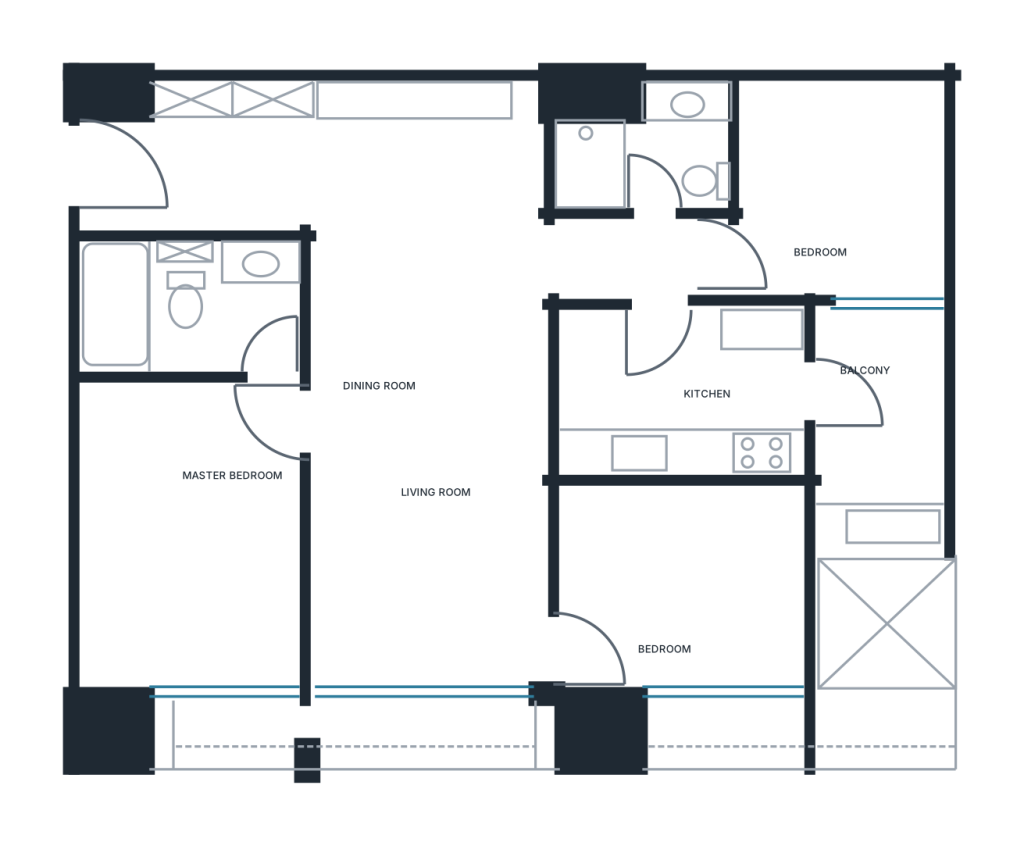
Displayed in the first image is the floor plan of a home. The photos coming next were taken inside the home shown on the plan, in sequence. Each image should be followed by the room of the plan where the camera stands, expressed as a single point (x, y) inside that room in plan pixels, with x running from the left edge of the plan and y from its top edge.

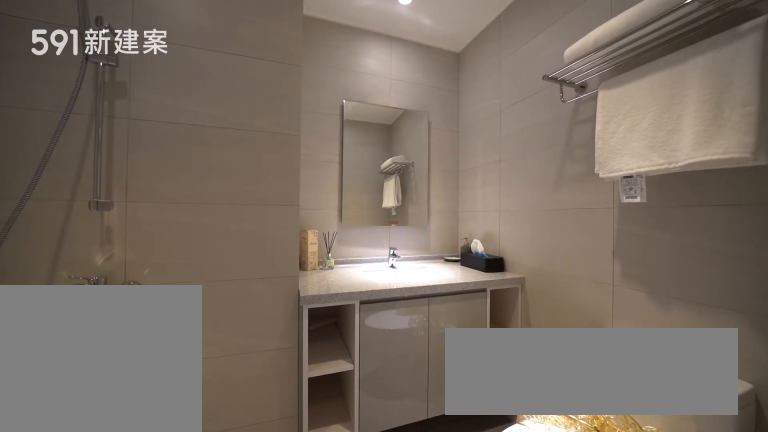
(646, 142)
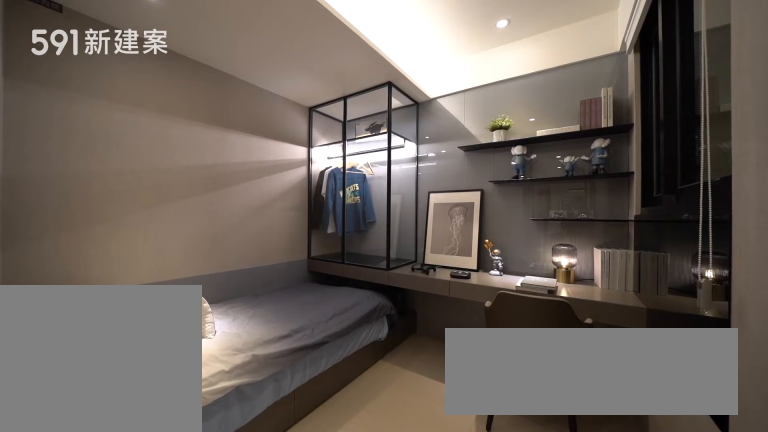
(835, 192)
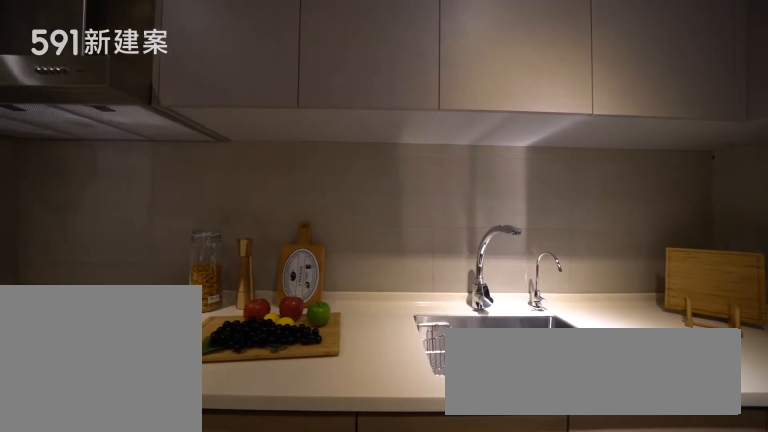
(685, 389)
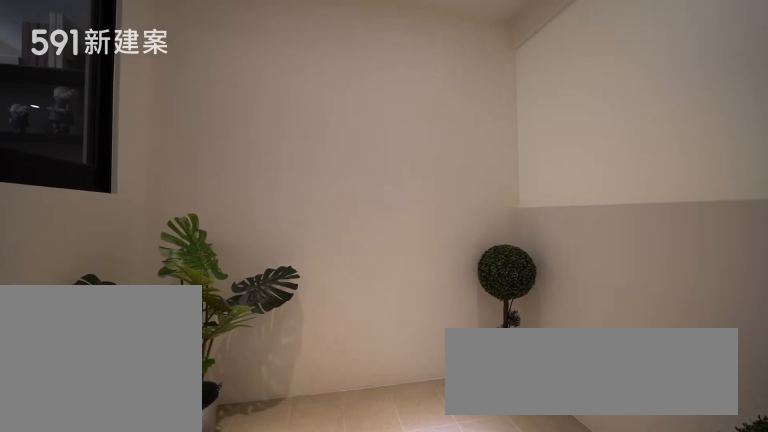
(883, 404)
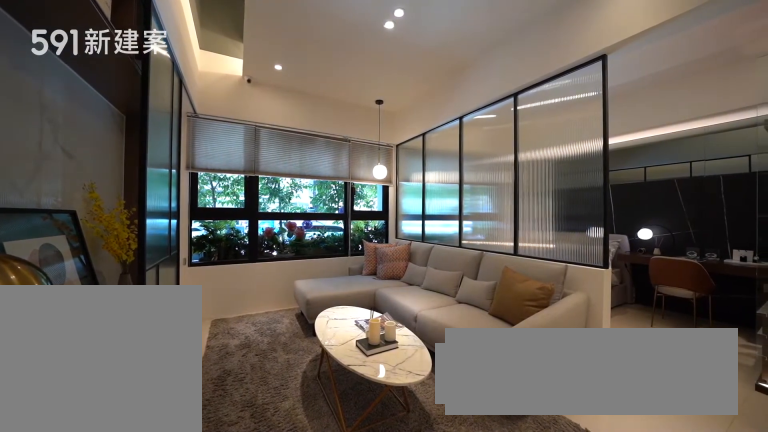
(430, 564)
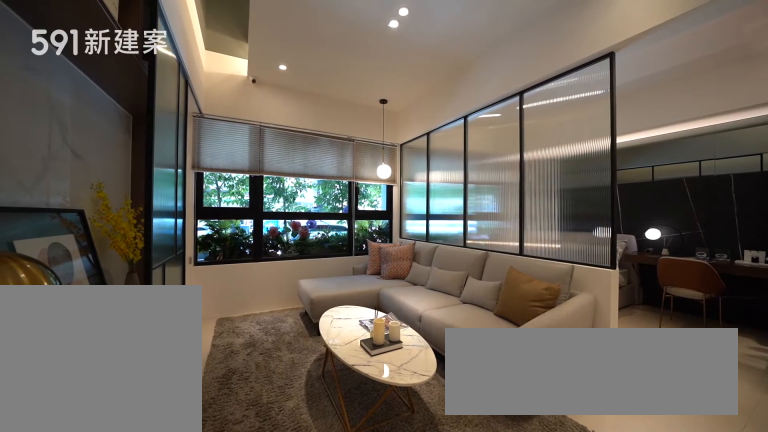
(430, 564)
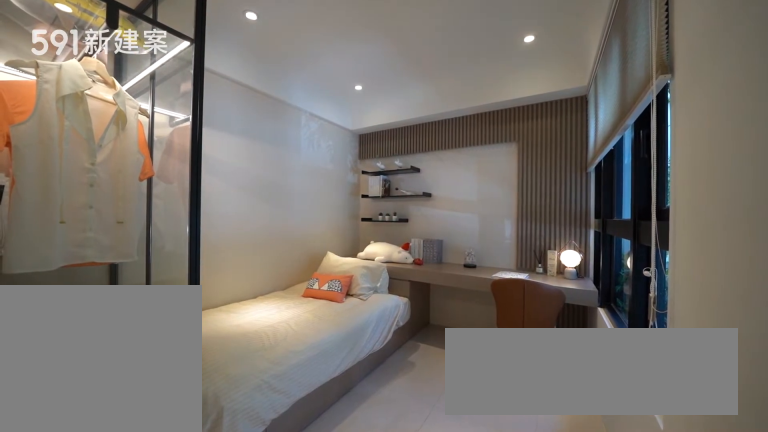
(685, 589)
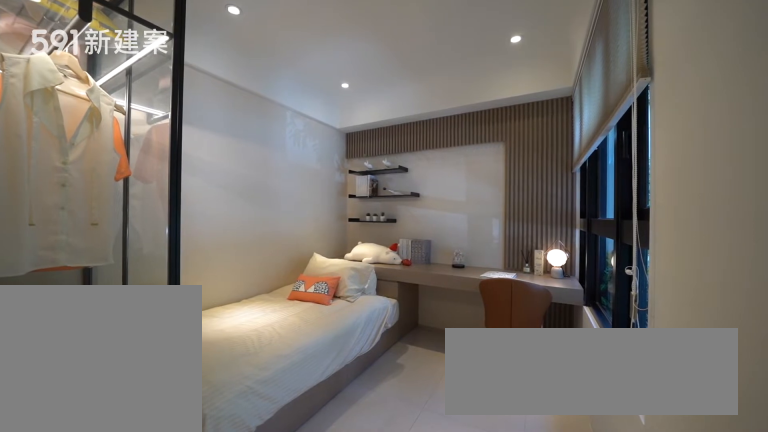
(685, 589)
